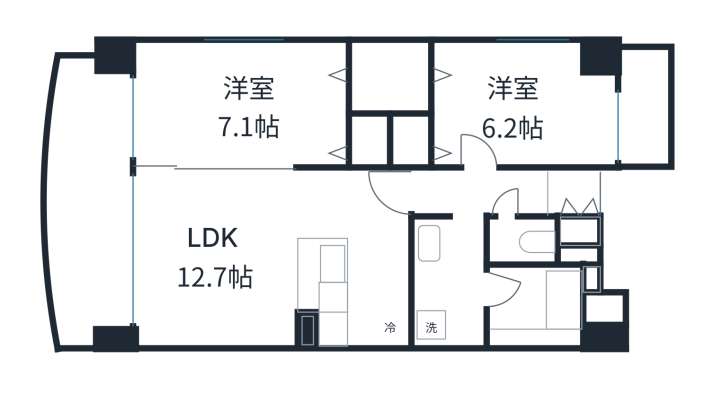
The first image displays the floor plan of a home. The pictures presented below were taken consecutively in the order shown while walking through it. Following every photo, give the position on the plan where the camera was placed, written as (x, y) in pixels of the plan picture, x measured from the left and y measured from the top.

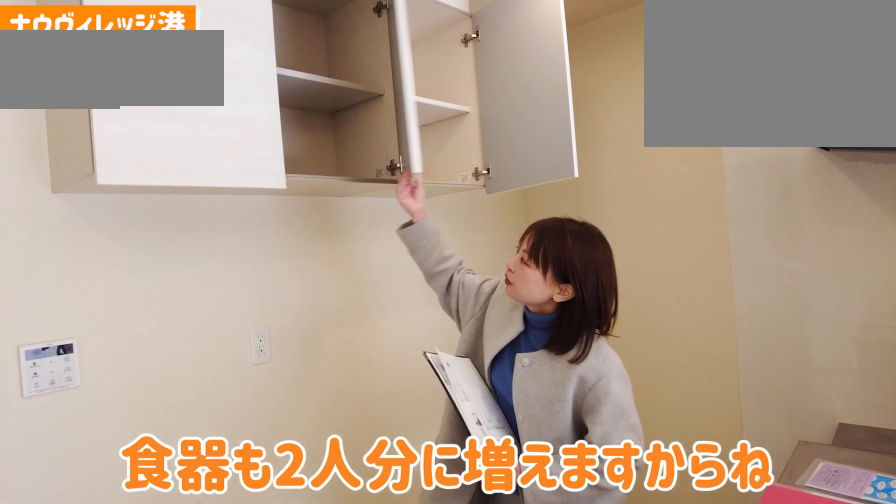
(374, 273)
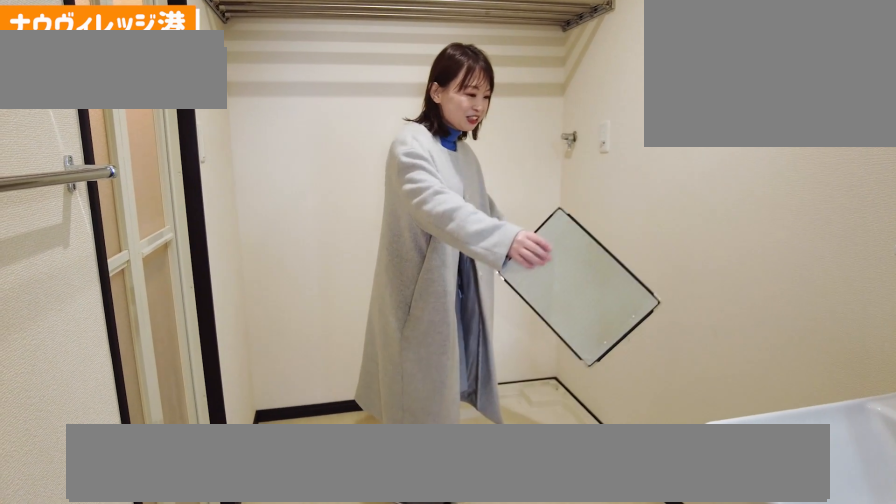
(453, 284)
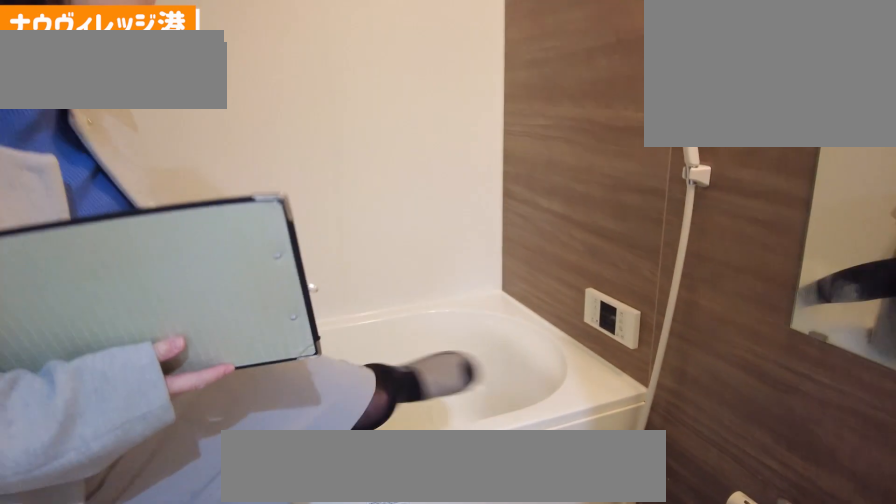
(524, 300)
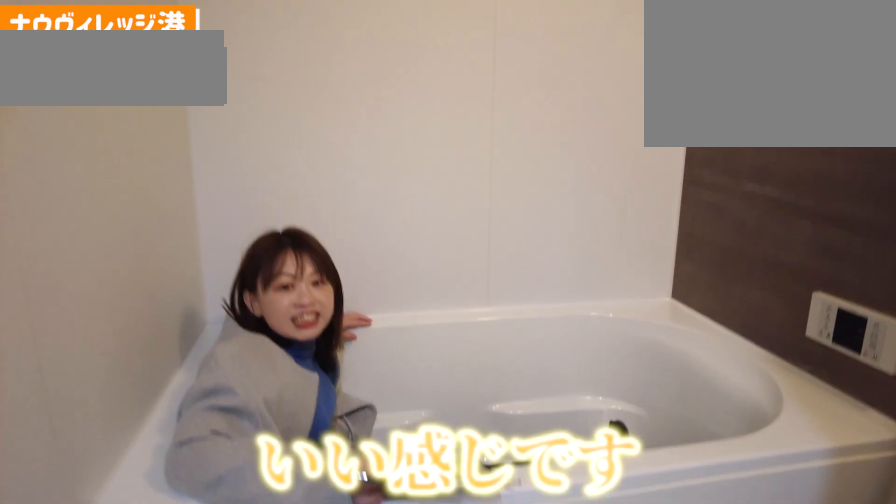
(525, 300)
